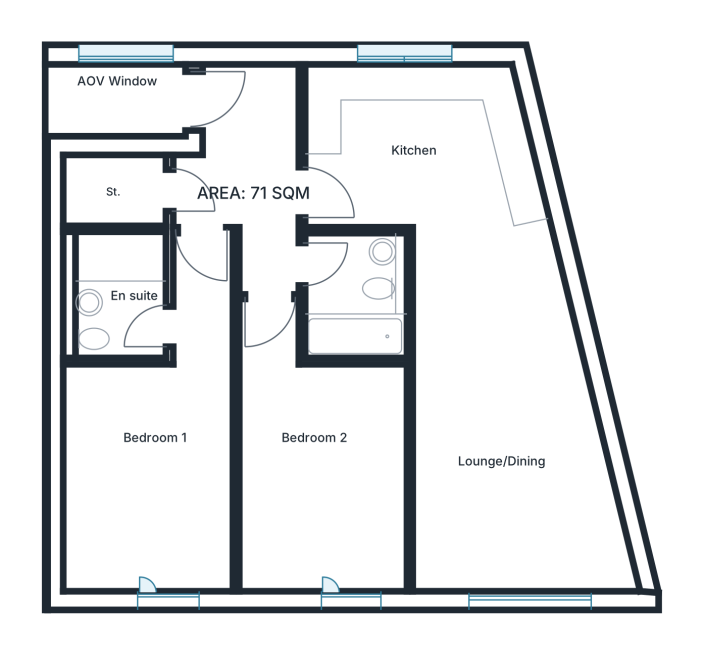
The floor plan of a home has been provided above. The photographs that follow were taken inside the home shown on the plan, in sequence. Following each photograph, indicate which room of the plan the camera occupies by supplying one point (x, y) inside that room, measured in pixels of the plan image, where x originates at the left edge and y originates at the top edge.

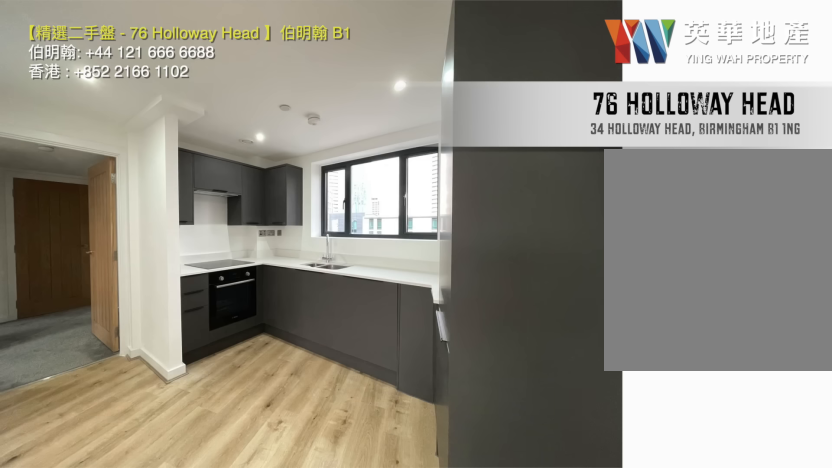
(489, 312)
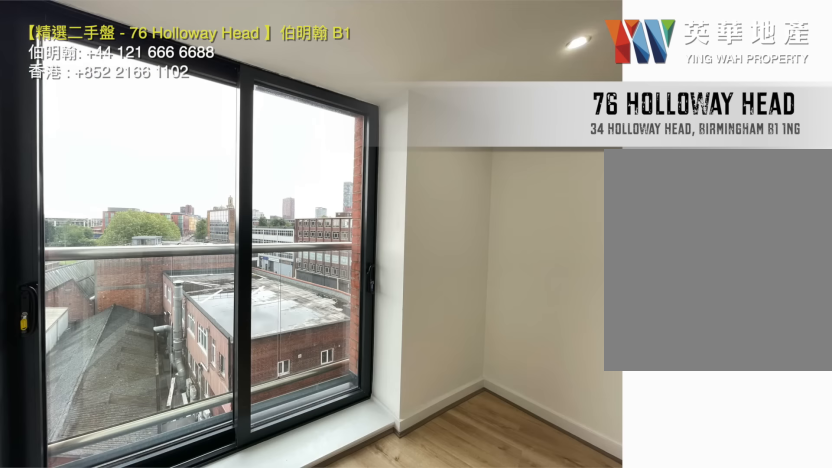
(489, 312)
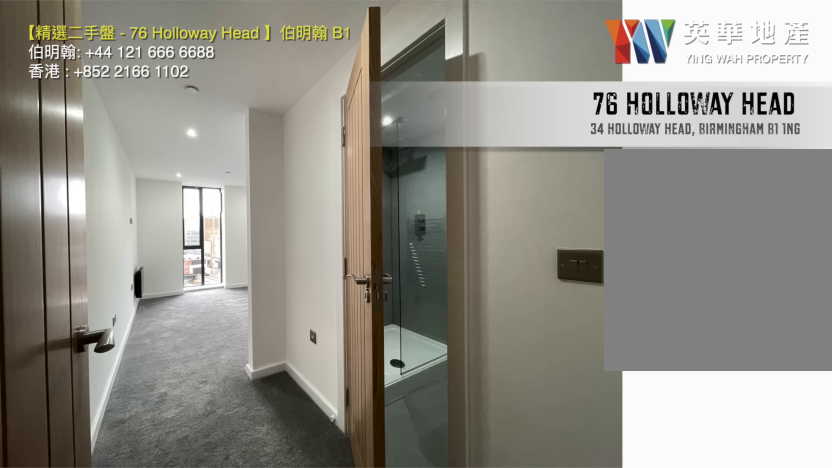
(155, 505)
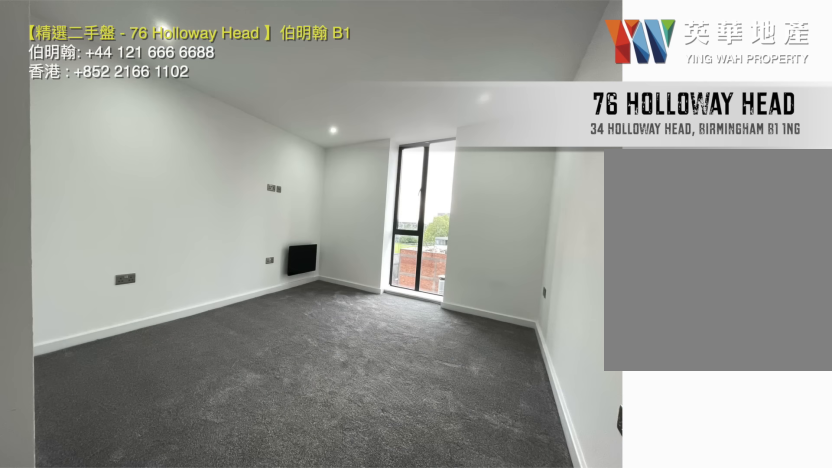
(330, 507)
